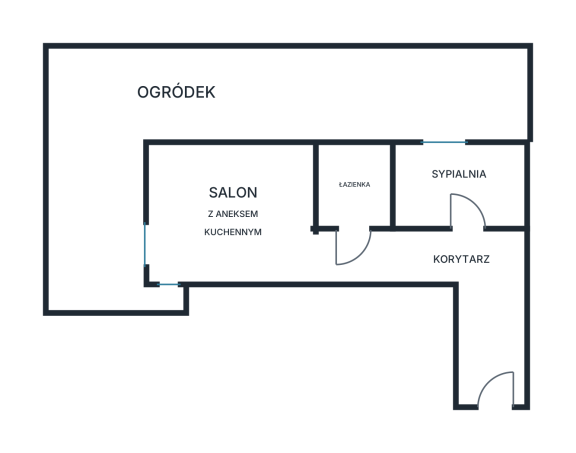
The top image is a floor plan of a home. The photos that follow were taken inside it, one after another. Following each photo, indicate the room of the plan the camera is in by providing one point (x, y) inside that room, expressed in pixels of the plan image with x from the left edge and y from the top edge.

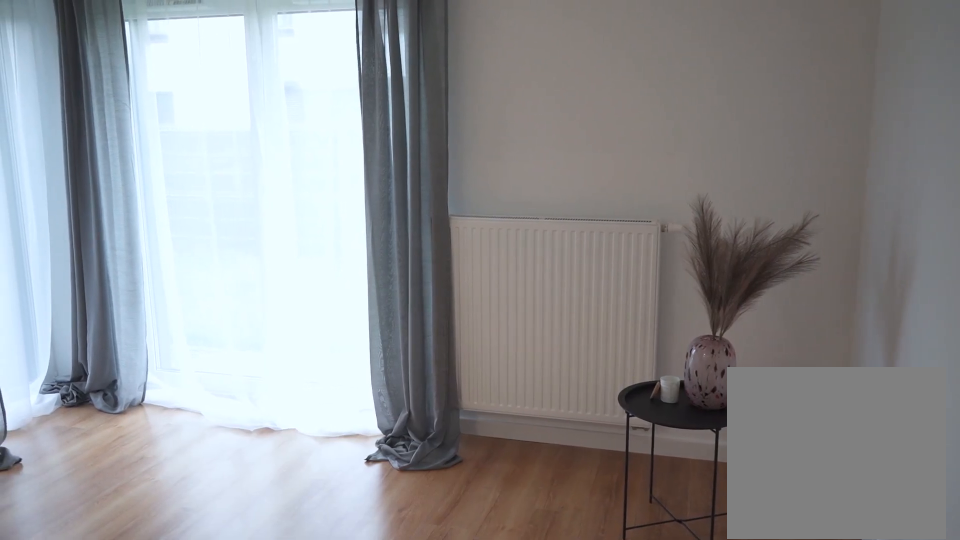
(230, 212)
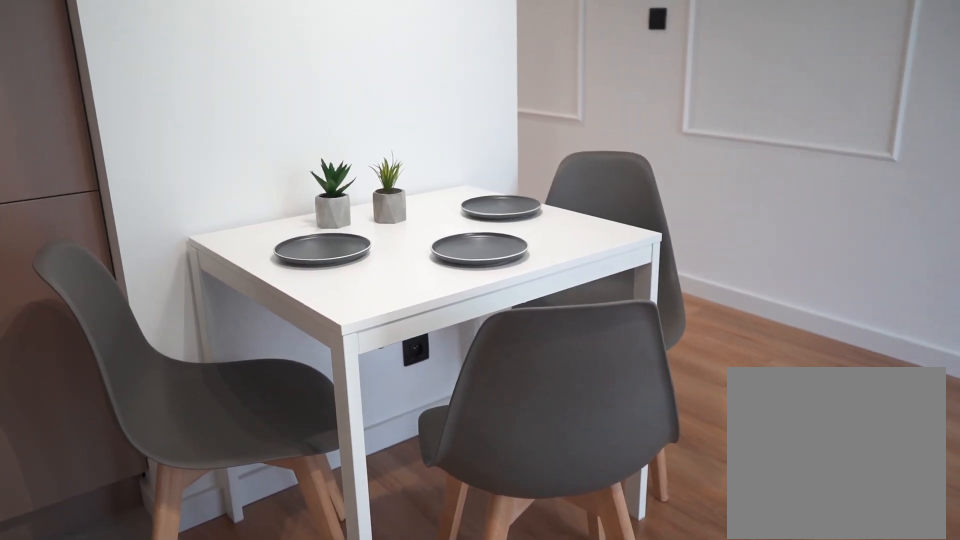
(230, 213)
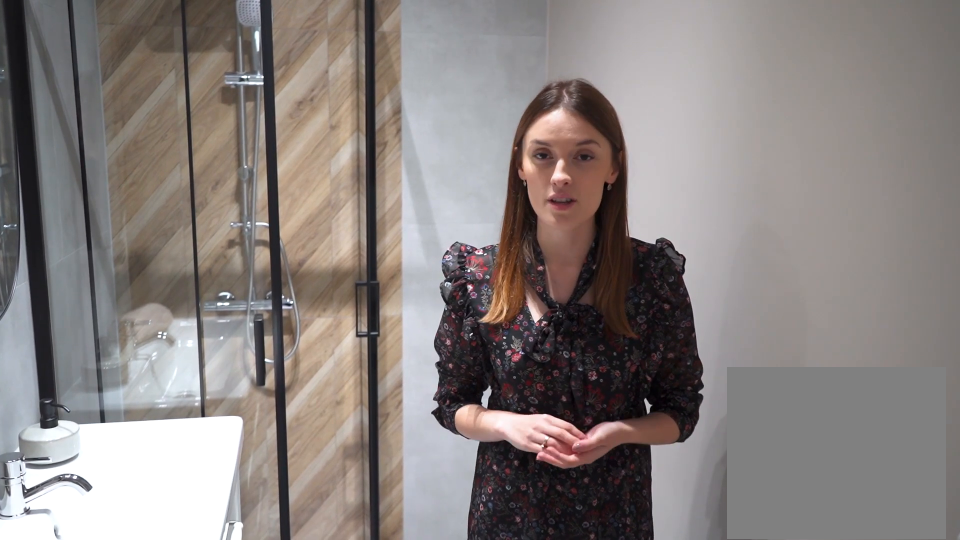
(353, 185)
